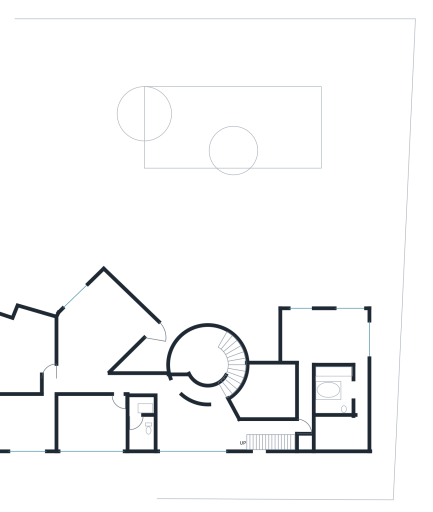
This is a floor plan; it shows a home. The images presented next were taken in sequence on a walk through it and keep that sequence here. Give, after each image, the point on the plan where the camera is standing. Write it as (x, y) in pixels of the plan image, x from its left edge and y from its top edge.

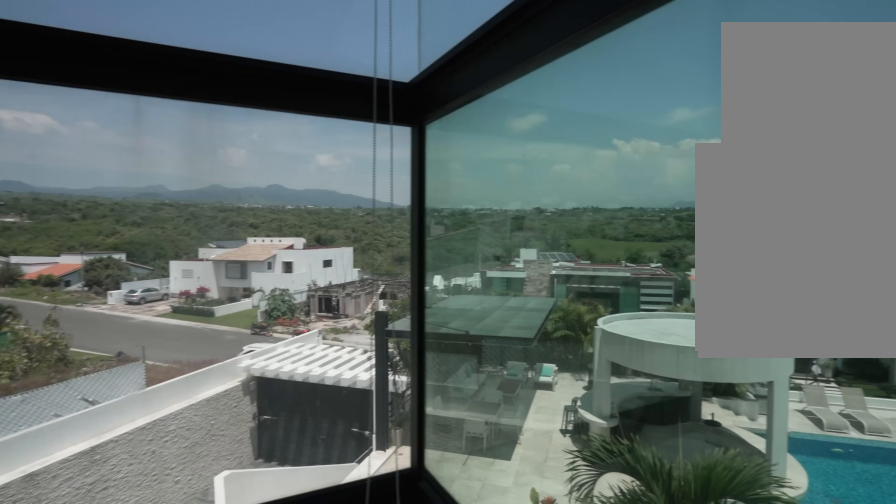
(104, 290)
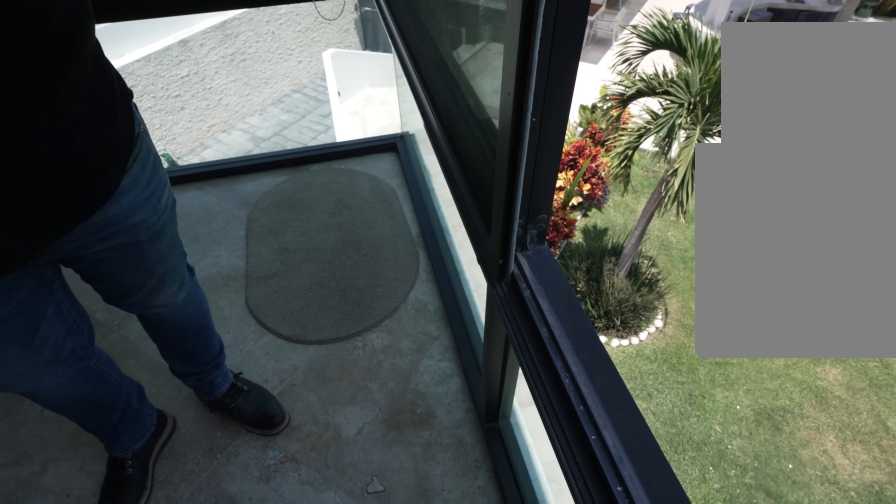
(104, 290)
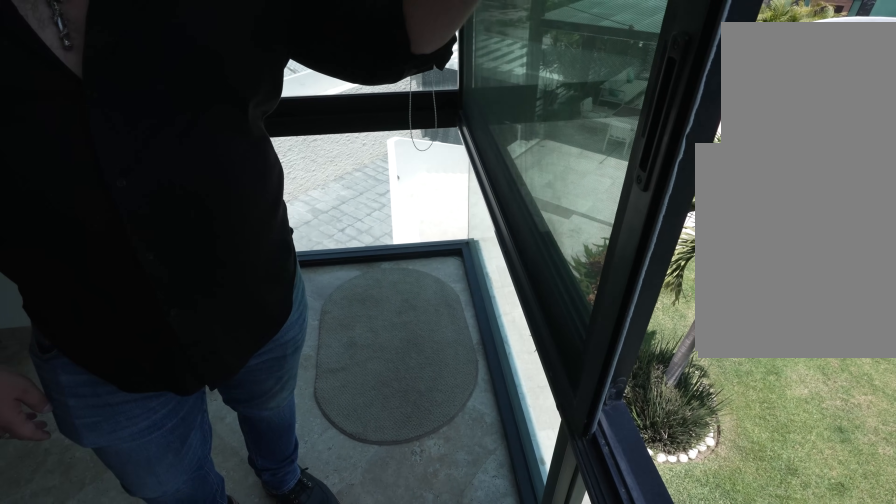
(104, 290)
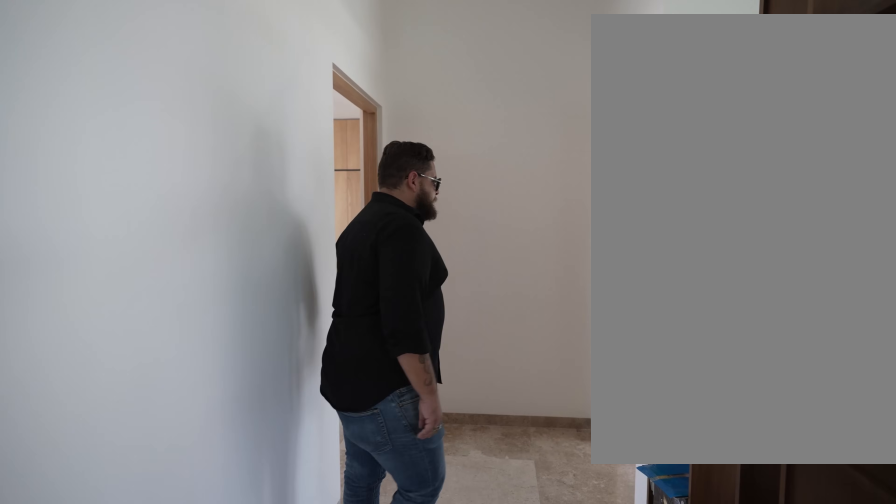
(65, 388)
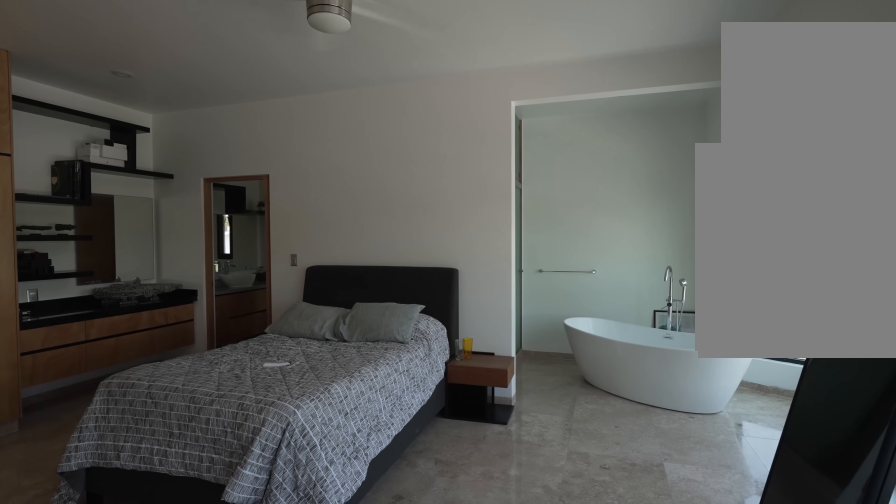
(28, 332)
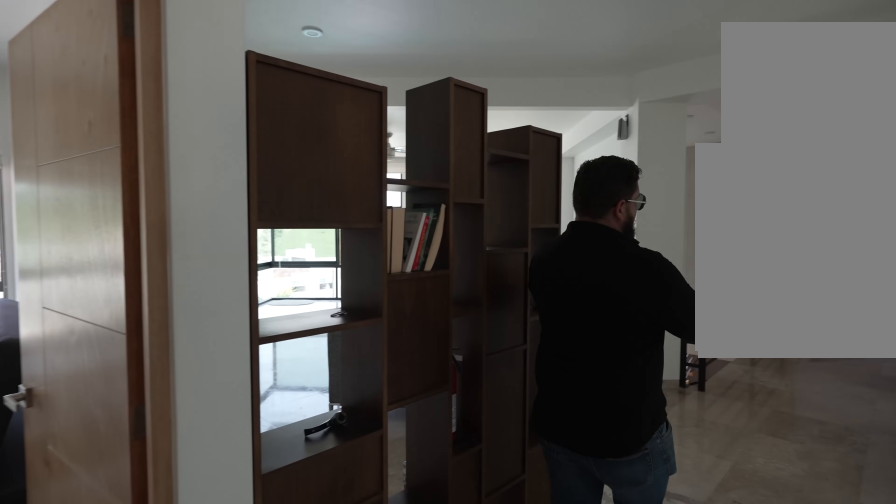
(66, 383)
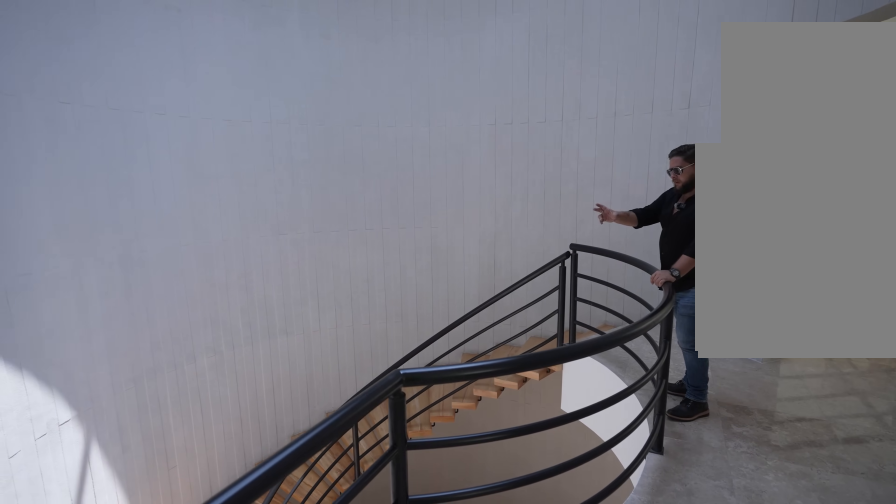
(182, 386)
